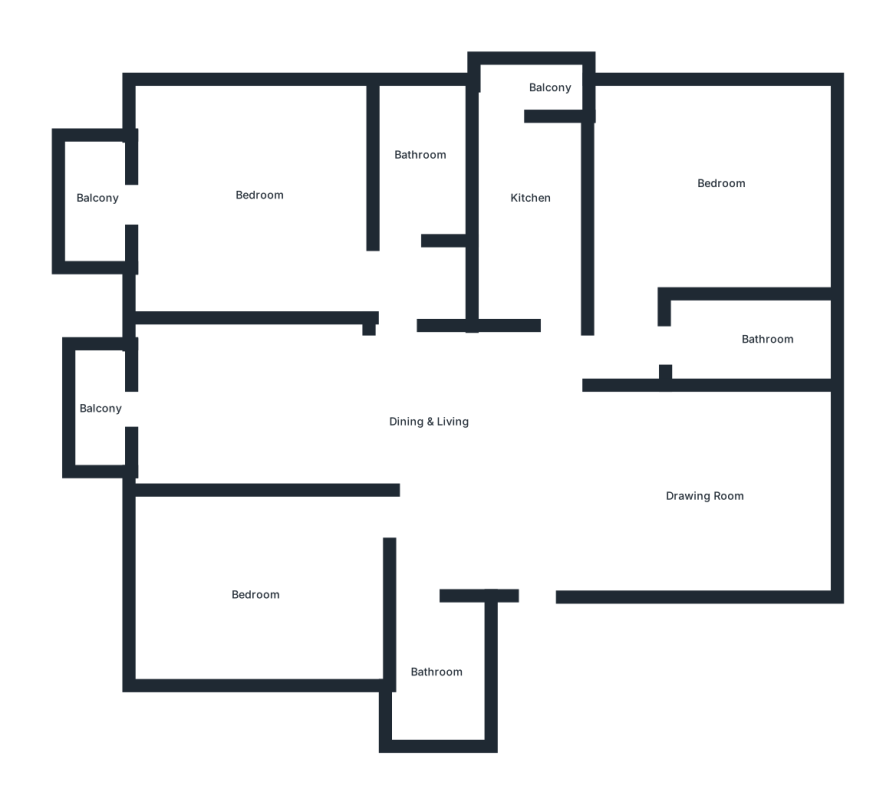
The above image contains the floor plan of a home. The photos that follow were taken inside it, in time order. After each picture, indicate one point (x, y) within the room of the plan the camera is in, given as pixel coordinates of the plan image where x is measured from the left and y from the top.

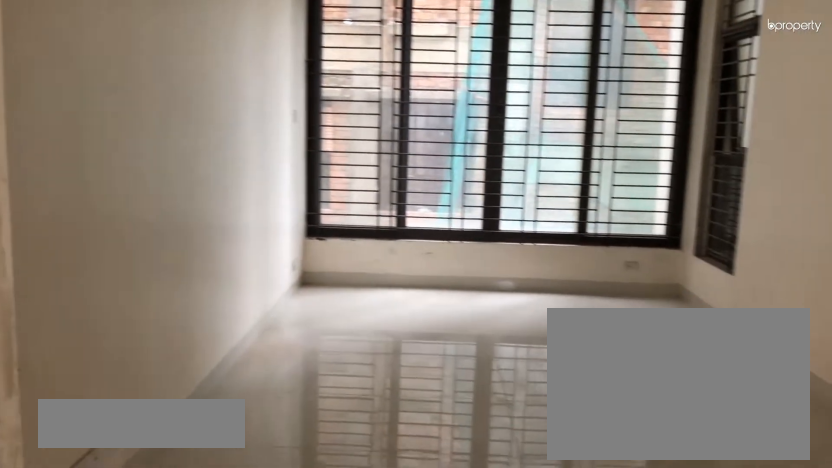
(702, 491)
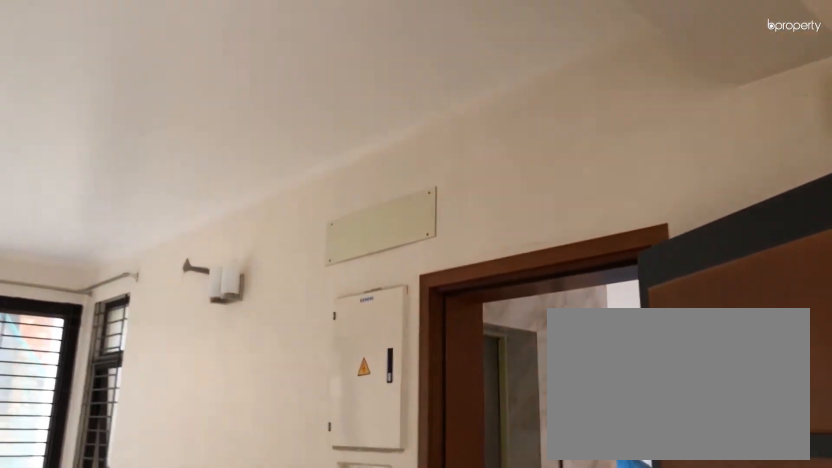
(702, 491)
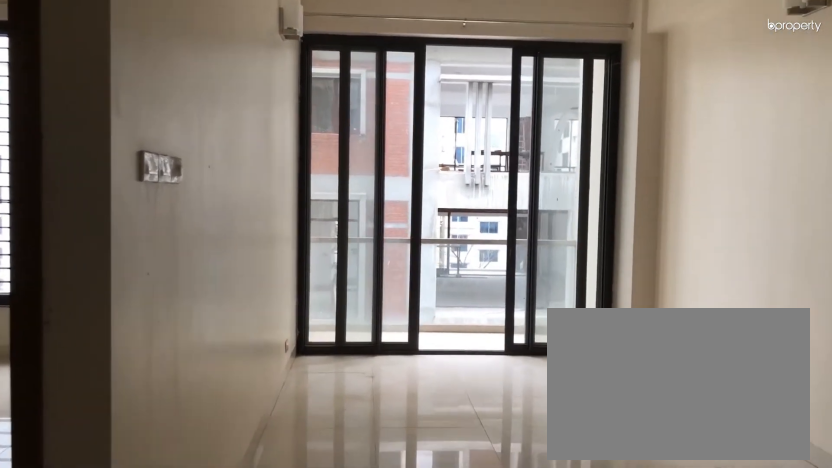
(247, 419)
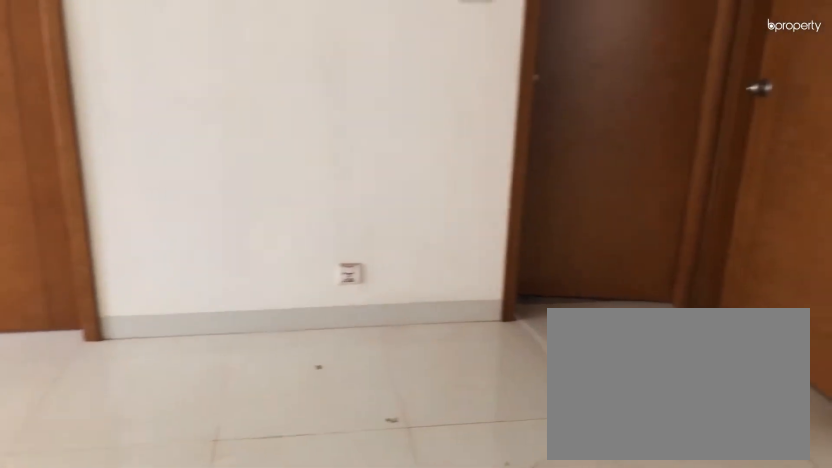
(480, 452)
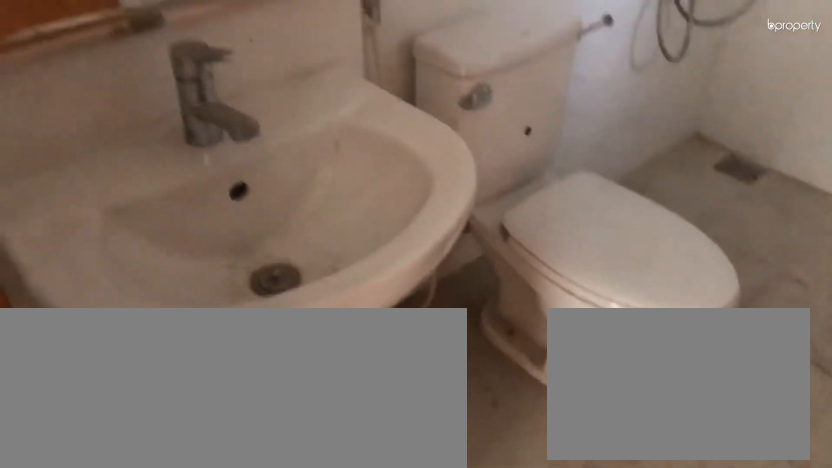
(433, 673)
